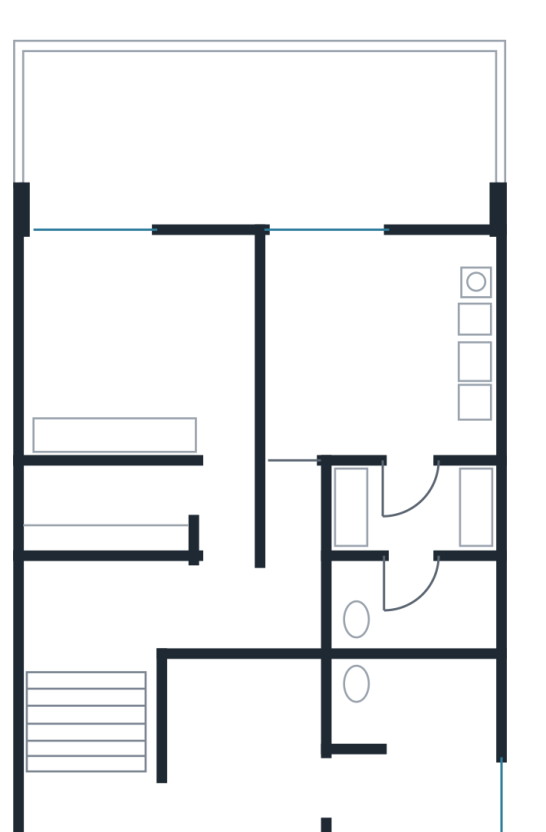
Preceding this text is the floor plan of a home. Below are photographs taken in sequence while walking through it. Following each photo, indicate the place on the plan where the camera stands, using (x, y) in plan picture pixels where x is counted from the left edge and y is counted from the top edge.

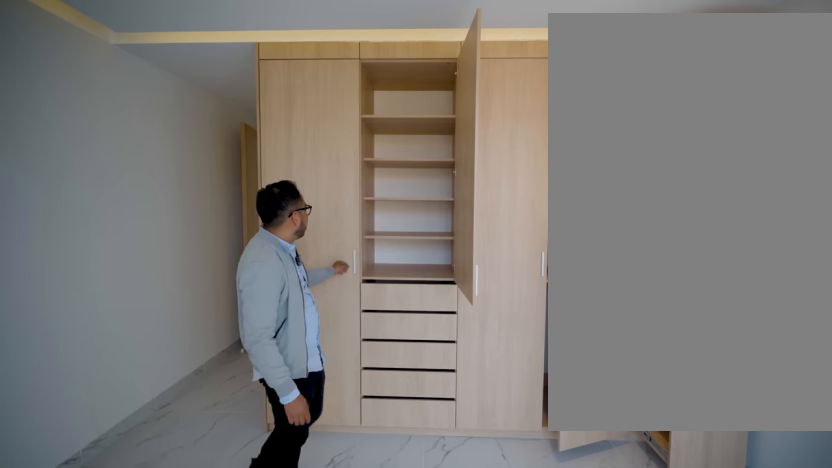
(132, 353)
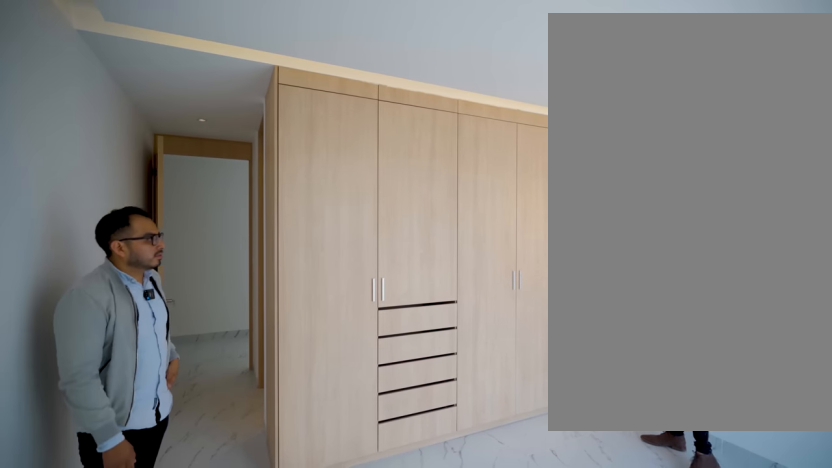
(211, 295)
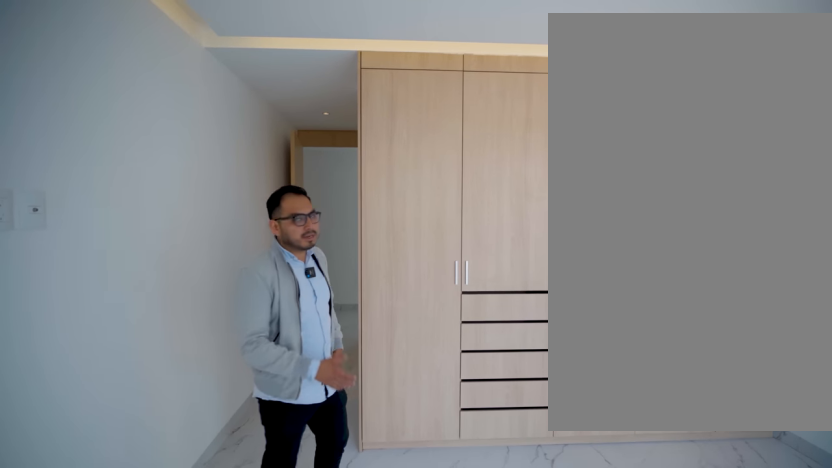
(211, 295)
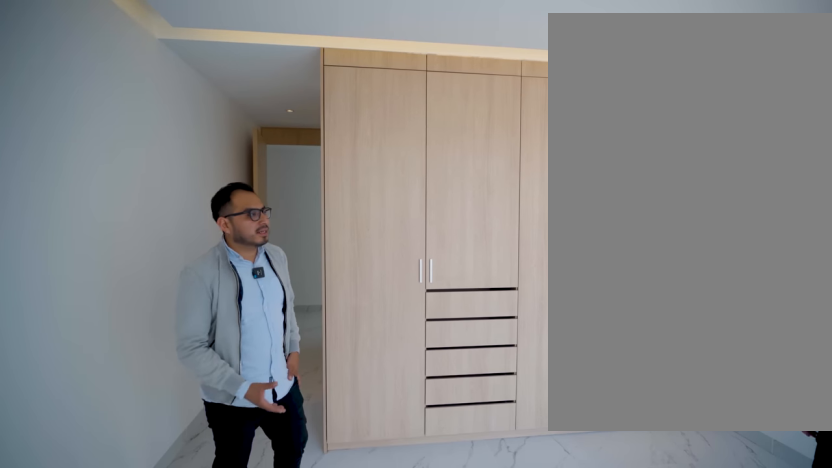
(211, 295)
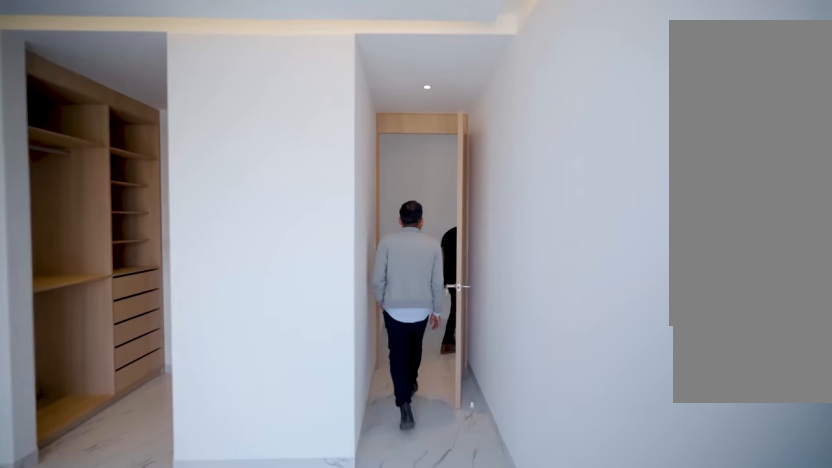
(294, 460)
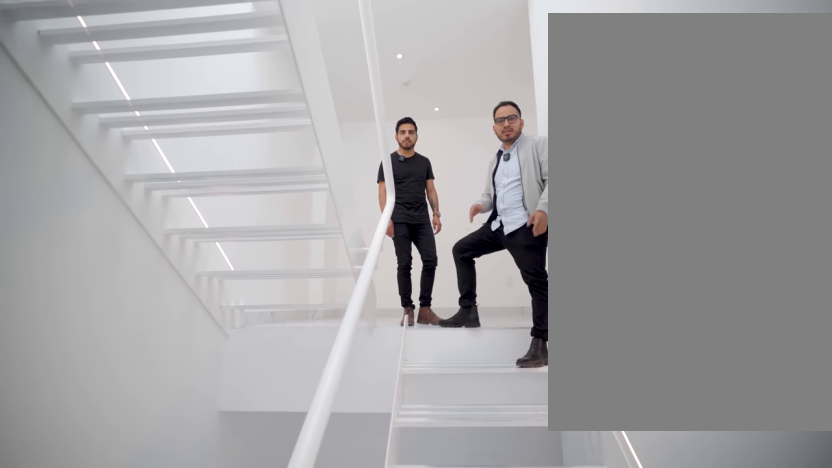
(139, 806)
